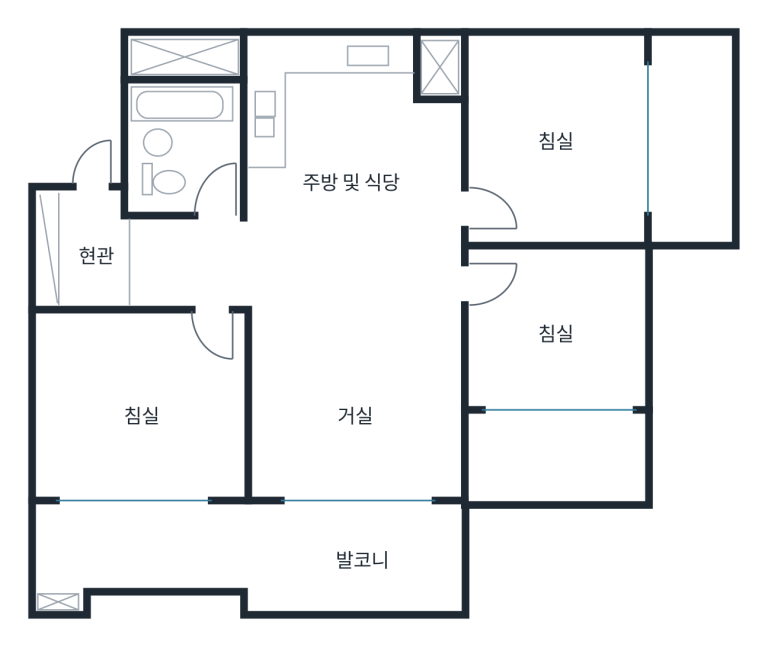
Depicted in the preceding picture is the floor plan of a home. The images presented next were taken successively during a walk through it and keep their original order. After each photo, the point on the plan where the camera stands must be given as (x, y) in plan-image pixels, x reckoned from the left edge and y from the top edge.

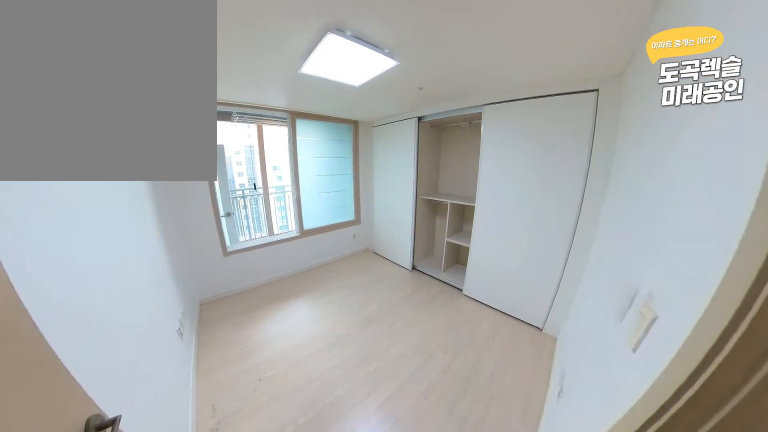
(209, 340)
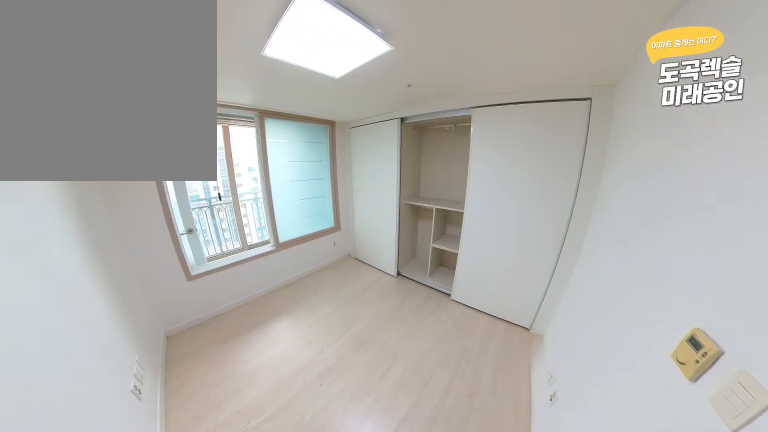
(208, 358)
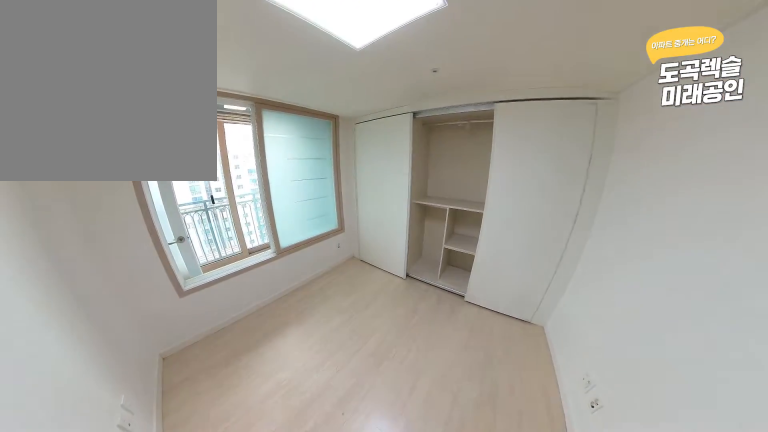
(205, 368)
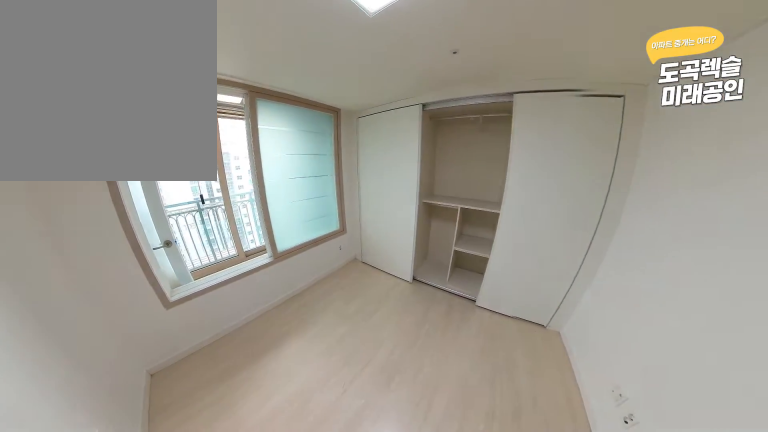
(206, 375)
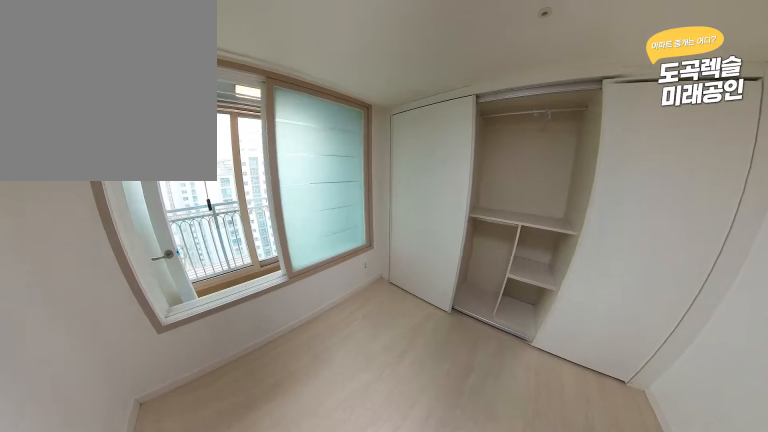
(202, 386)
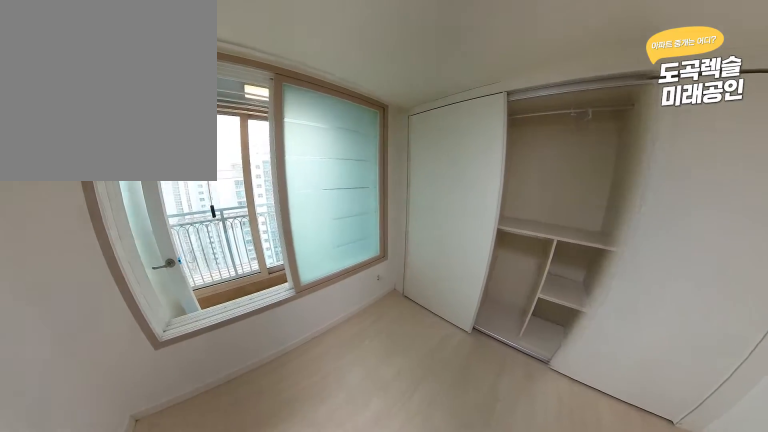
(200, 393)
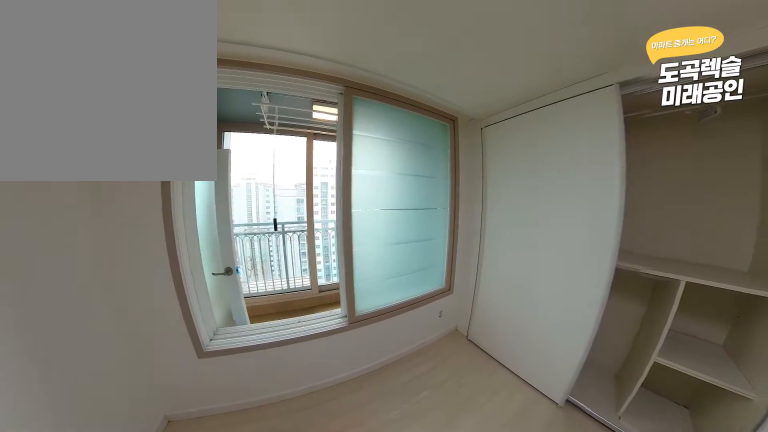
(190, 429)
